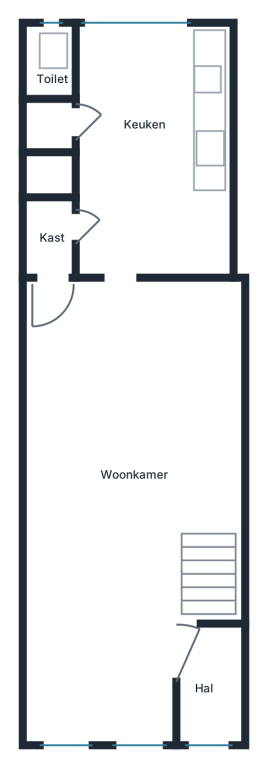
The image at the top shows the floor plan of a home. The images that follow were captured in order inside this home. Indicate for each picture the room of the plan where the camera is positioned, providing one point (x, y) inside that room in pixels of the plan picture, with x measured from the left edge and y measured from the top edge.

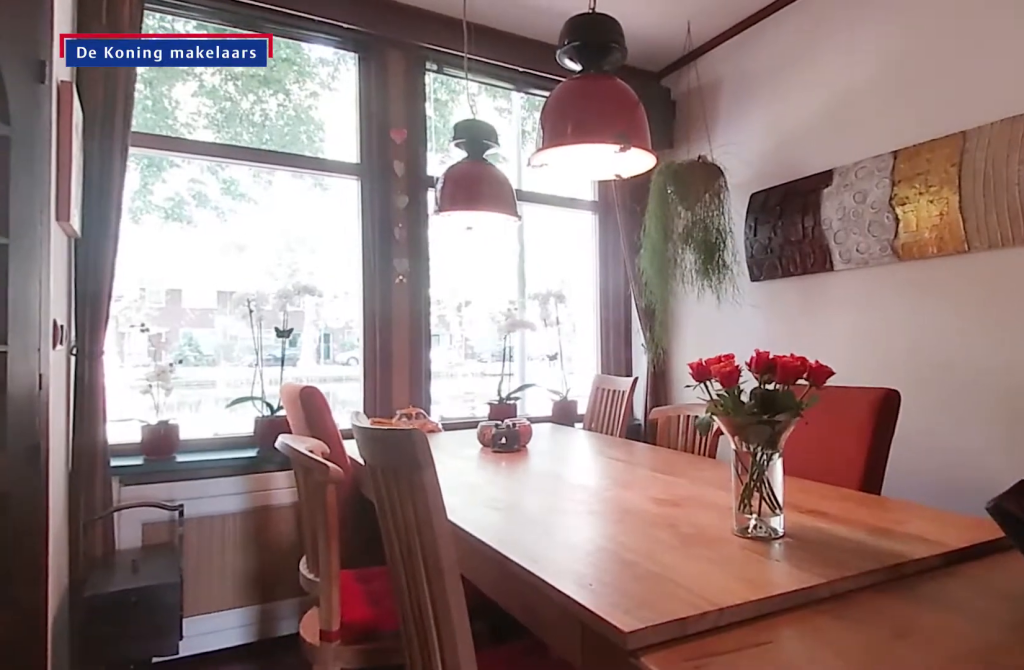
(114, 547)
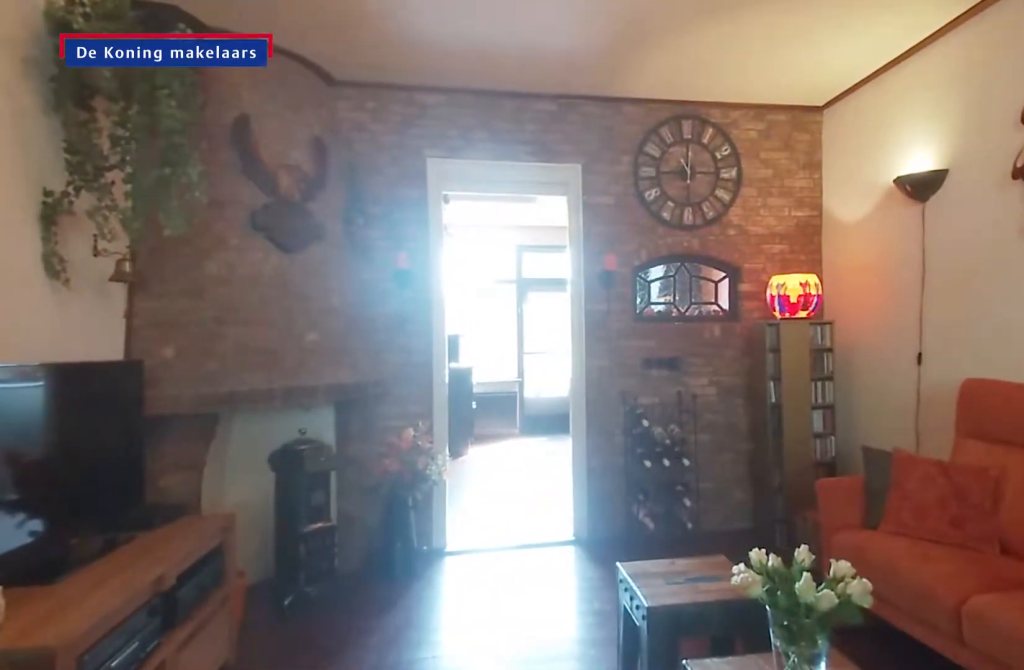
(114, 547)
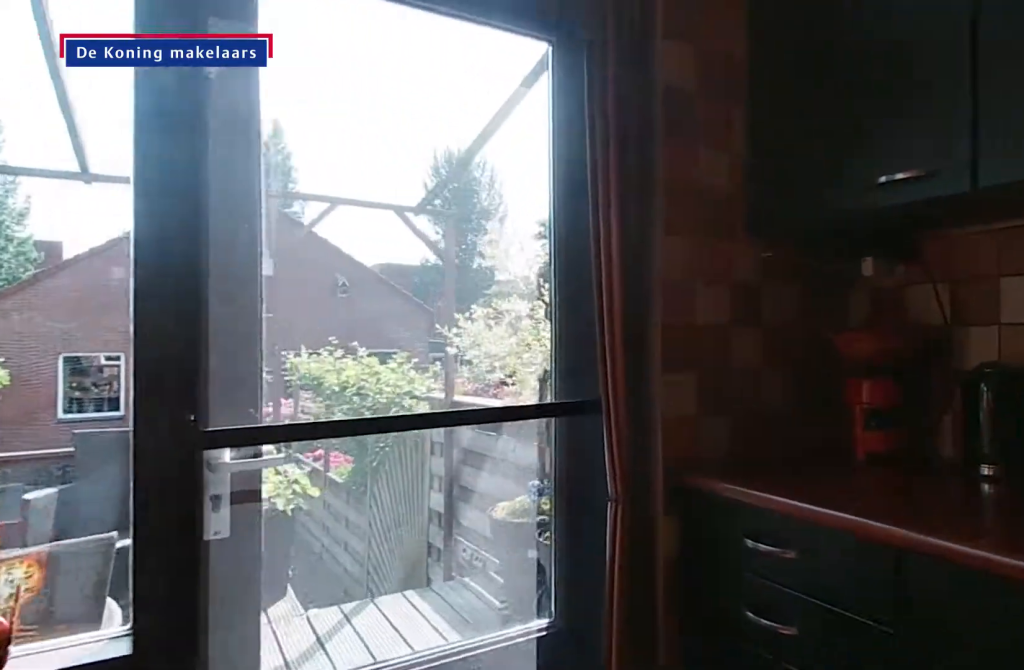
(122, 94)
